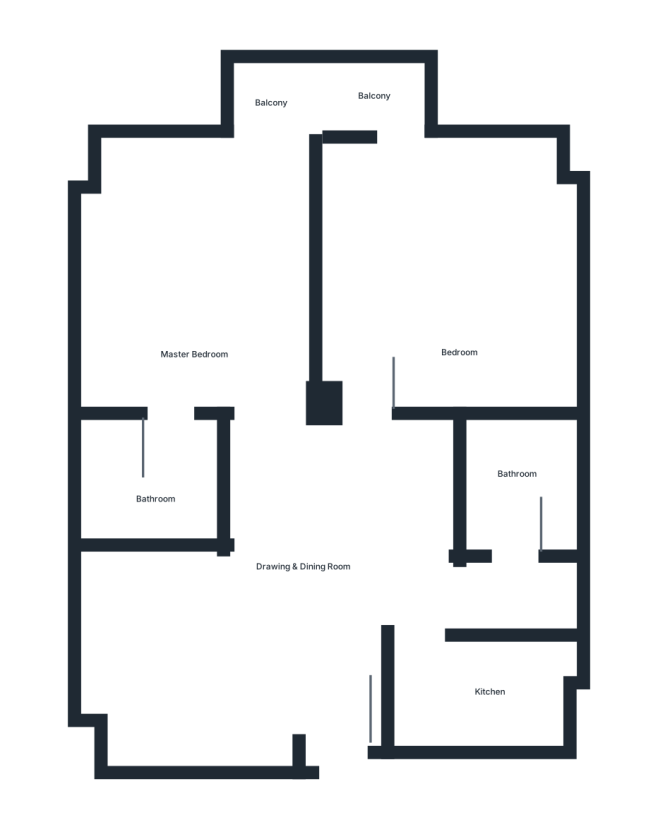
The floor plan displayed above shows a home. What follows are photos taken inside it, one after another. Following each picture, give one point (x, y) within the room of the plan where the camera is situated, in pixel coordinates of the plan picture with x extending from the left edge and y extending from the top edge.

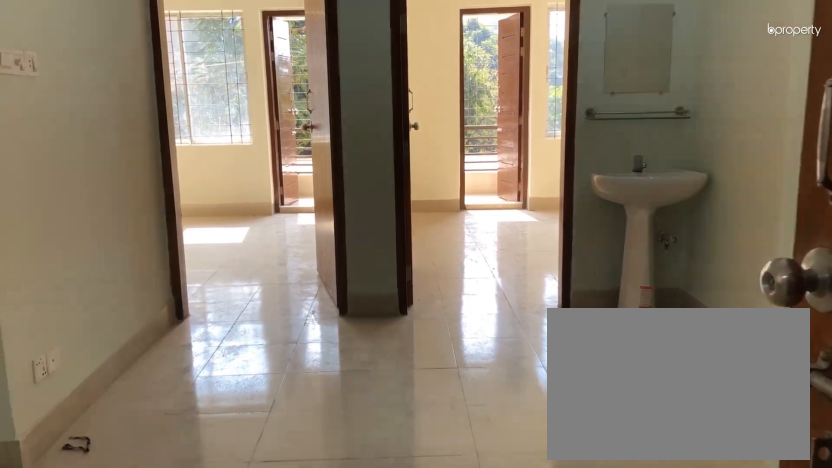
(310, 590)
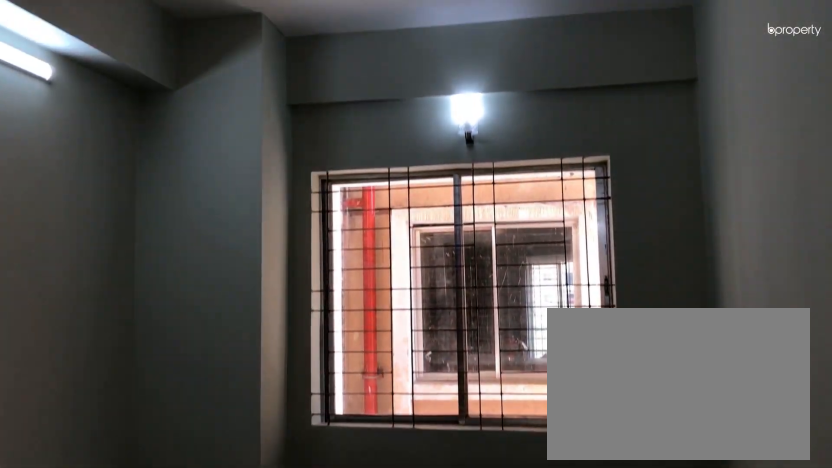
(309, 590)
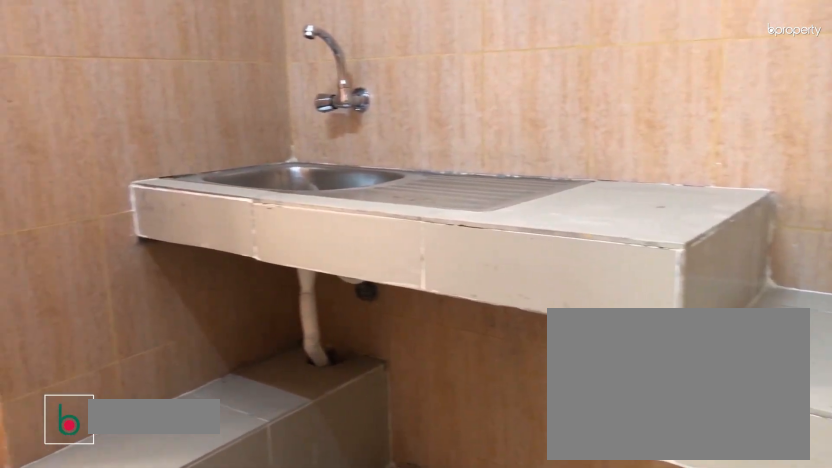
(490, 706)
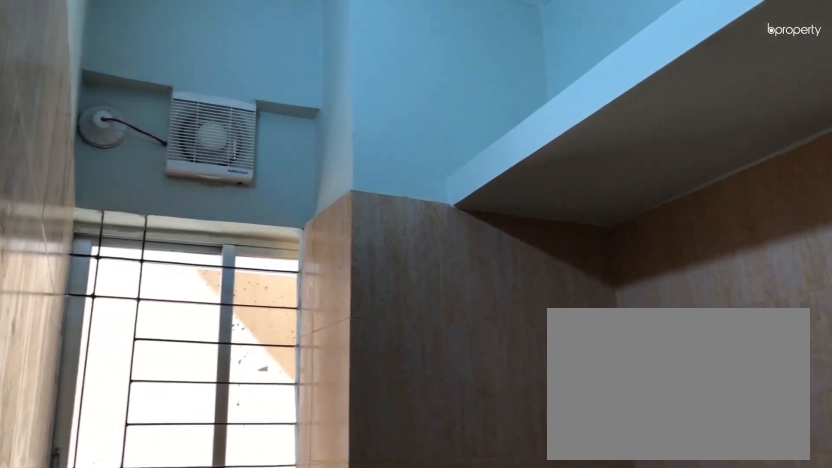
(489, 707)
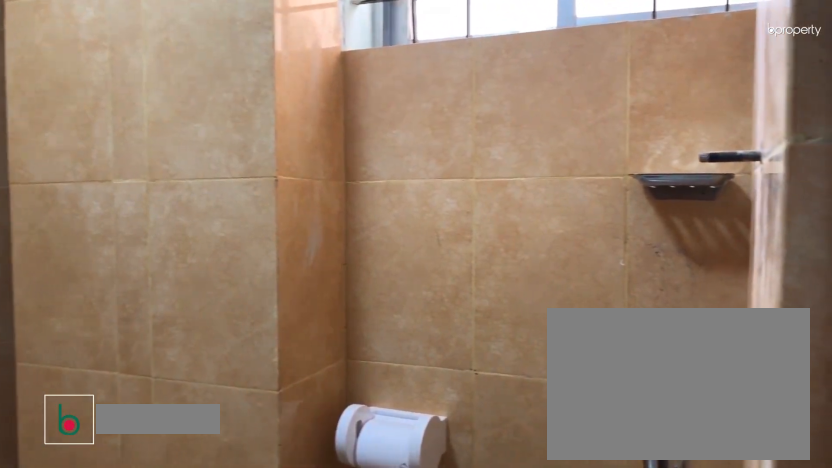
(517, 484)
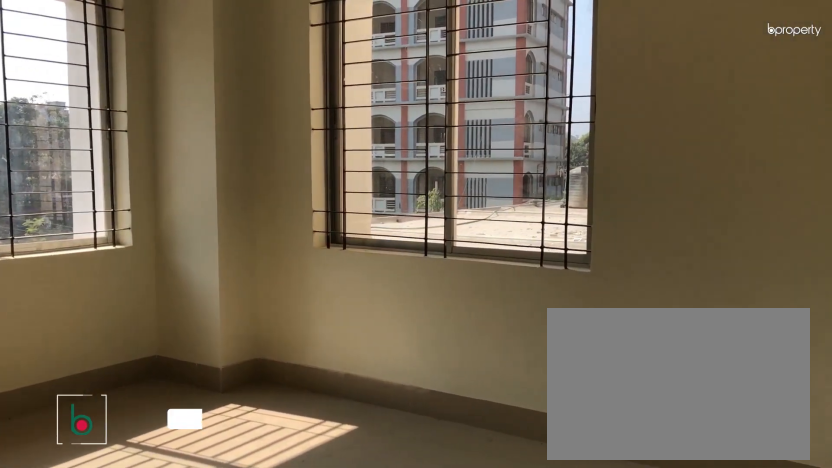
(456, 278)
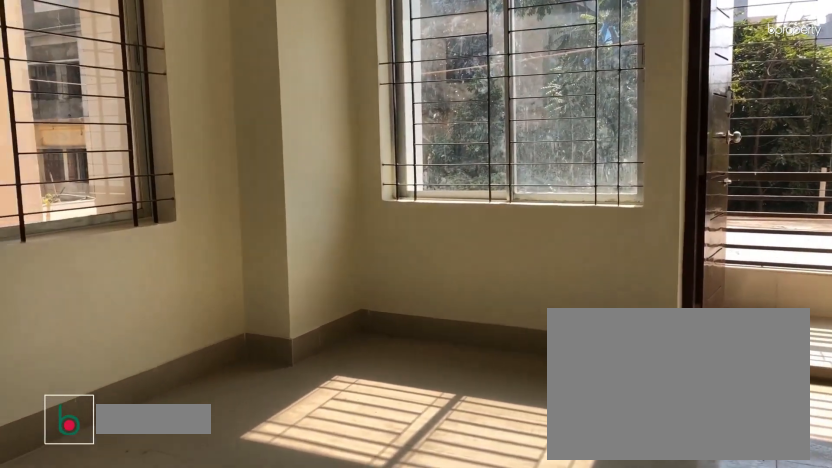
(167, 293)
